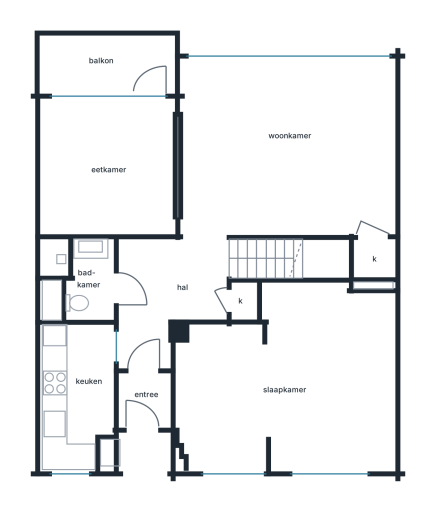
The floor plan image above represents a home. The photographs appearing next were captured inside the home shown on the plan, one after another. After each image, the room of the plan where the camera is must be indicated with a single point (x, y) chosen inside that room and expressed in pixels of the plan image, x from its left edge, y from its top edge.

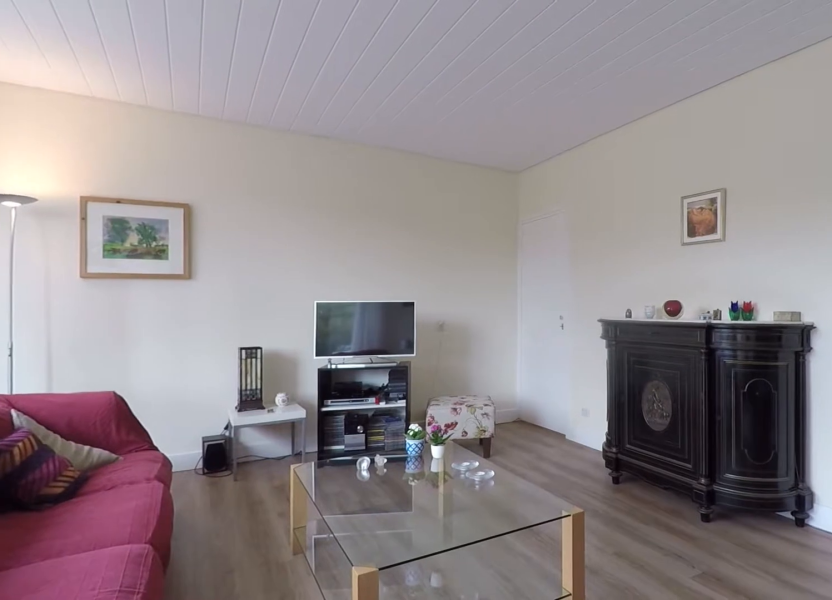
(385, 135)
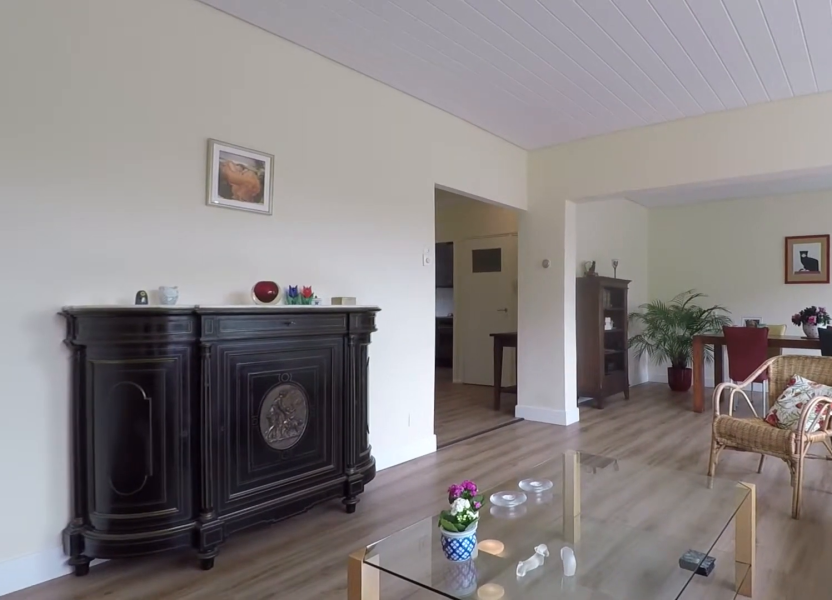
(234, 157)
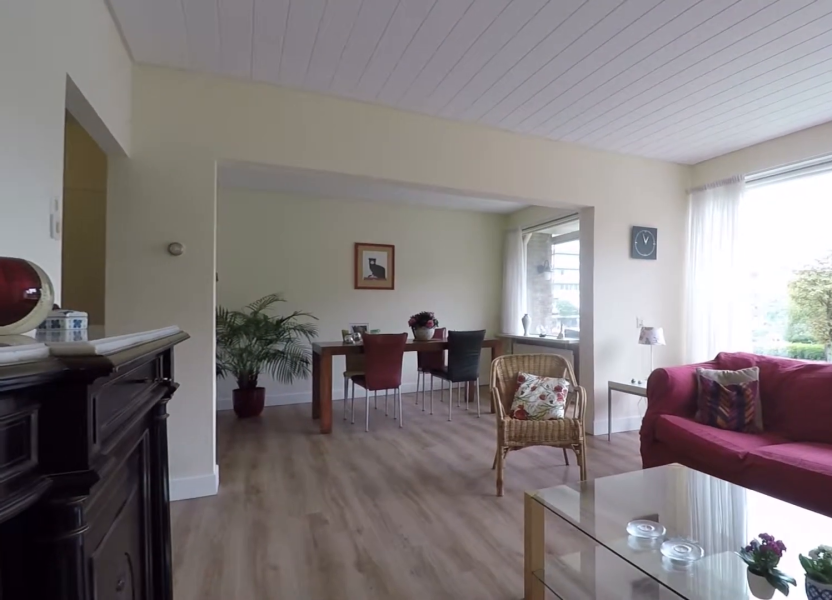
(226, 160)
